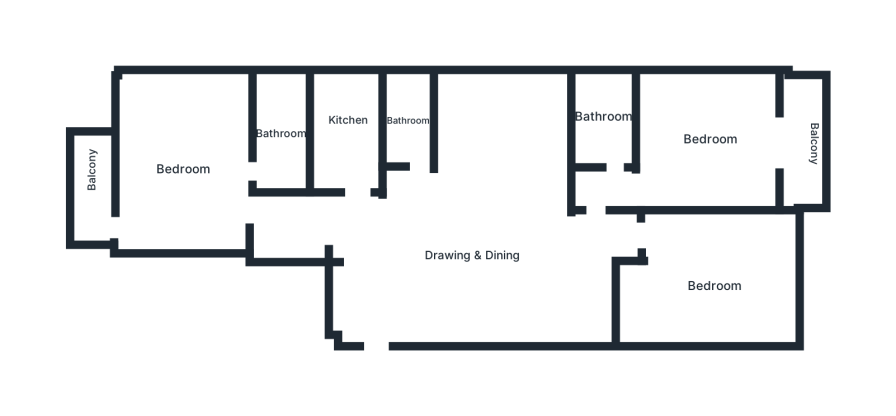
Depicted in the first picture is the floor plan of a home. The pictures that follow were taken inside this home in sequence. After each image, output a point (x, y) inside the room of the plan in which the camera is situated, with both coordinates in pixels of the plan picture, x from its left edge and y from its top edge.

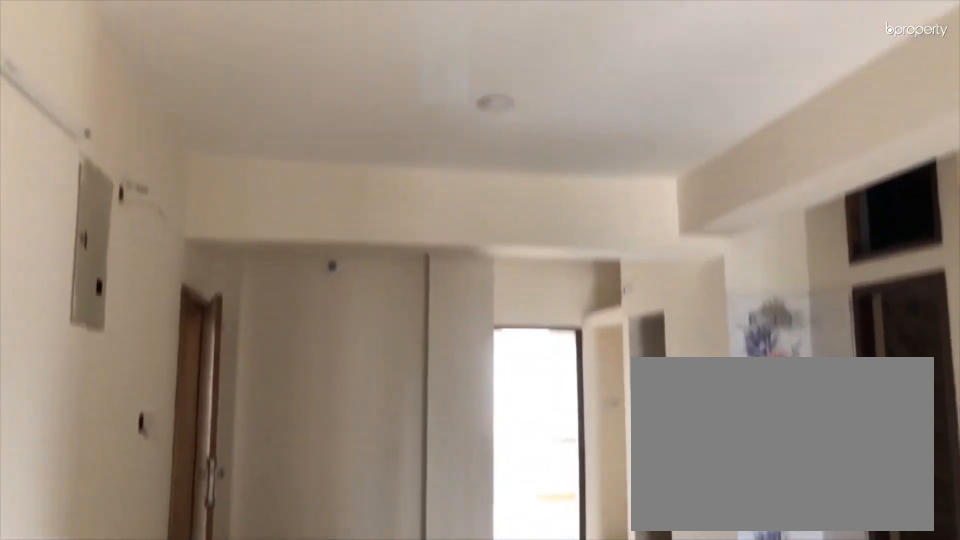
(432, 244)
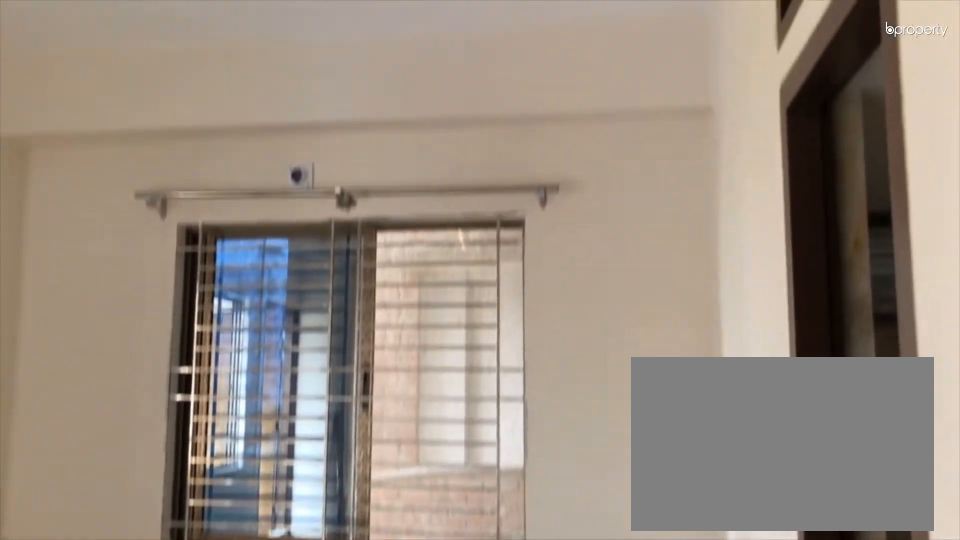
(181, 149)
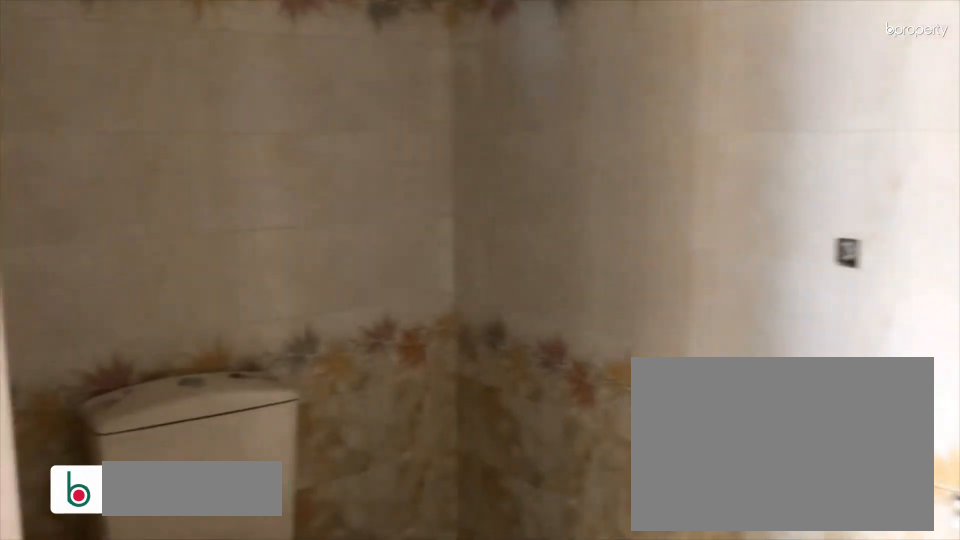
(283, 128)
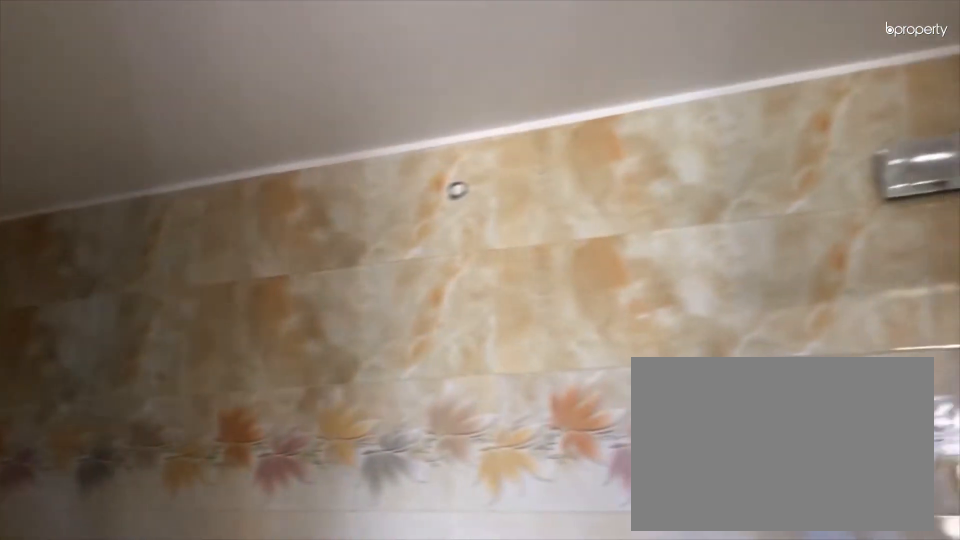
(283, 128)
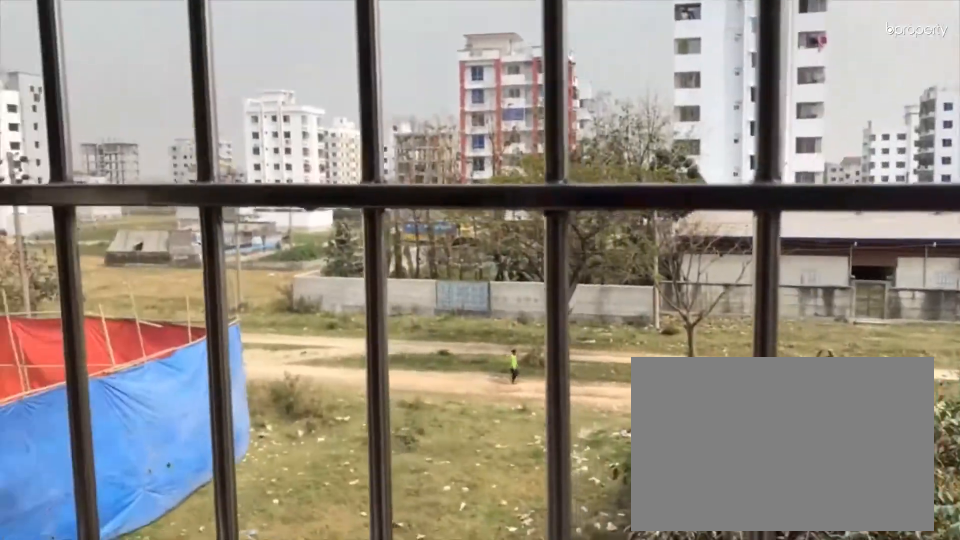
(89, 196)
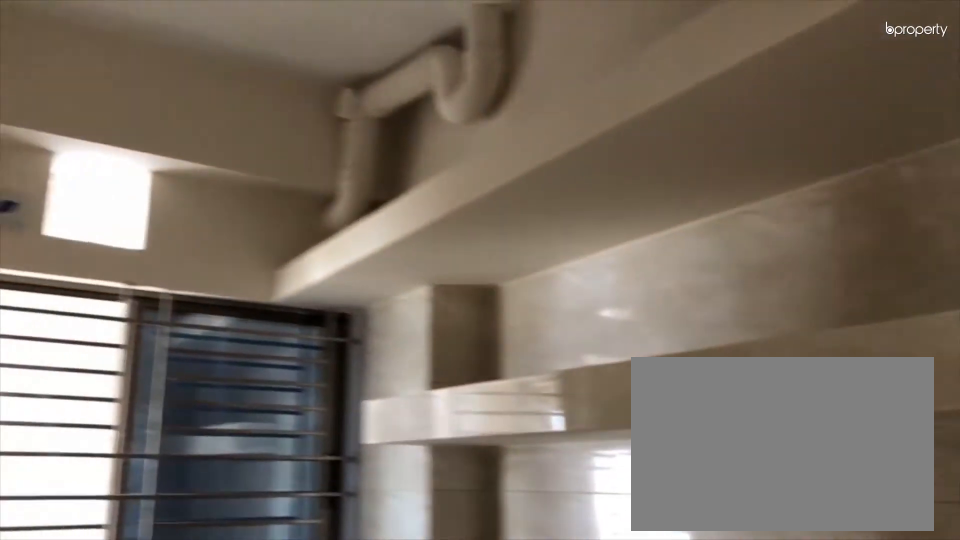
(352, 121)
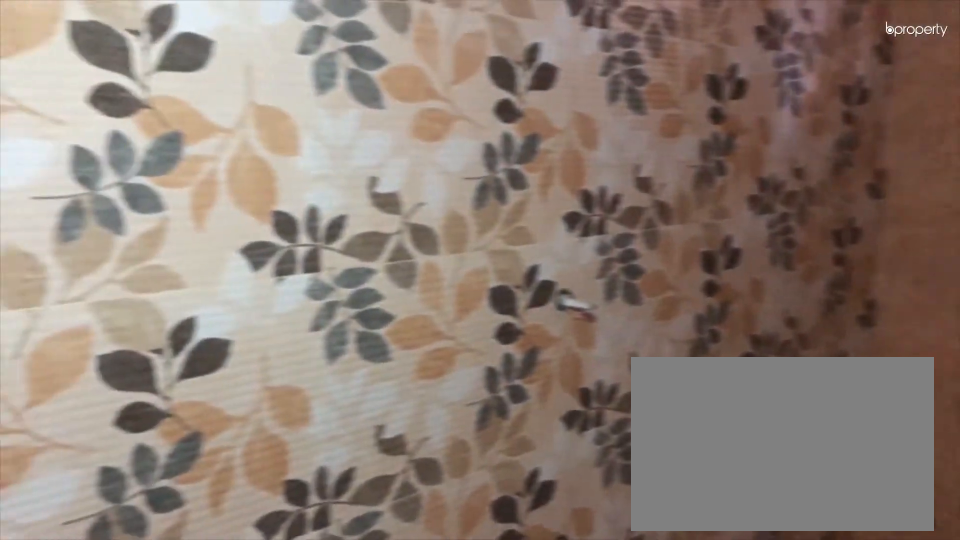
(413, 114)
